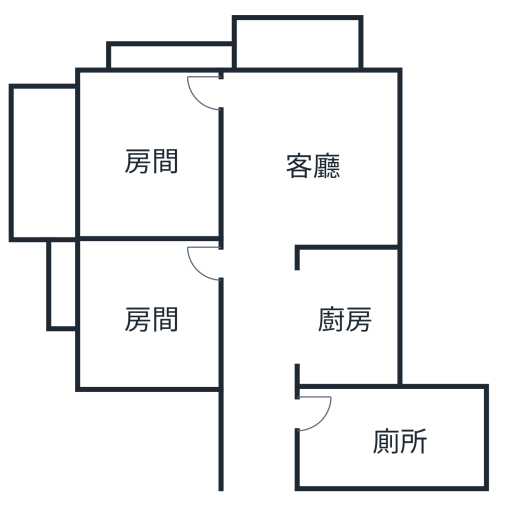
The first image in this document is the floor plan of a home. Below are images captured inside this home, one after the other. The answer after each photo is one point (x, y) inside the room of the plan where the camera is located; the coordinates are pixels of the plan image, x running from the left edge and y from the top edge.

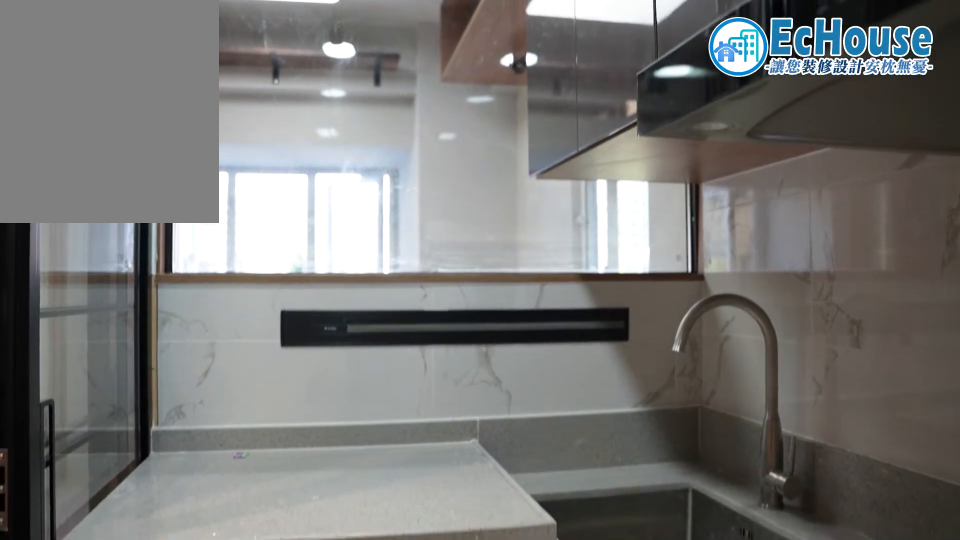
(344, 373)
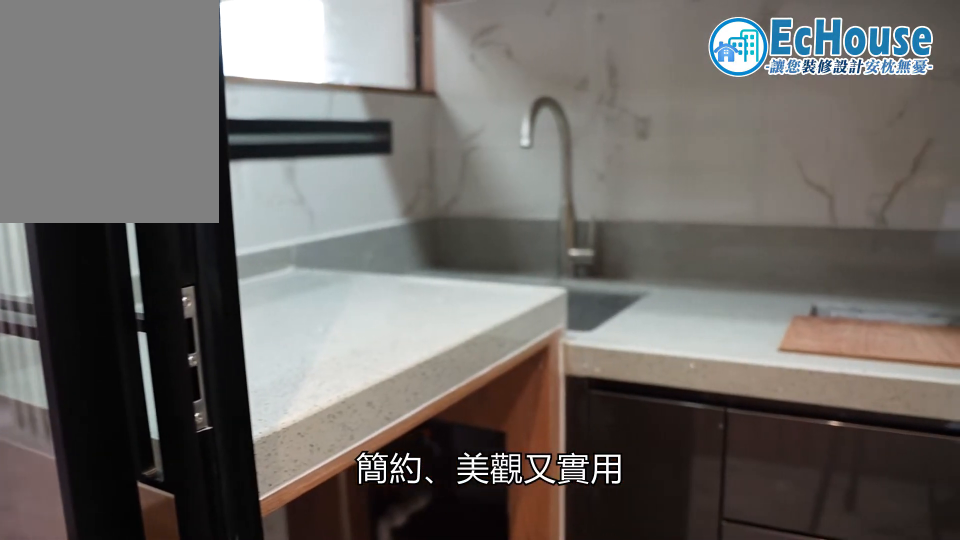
(344, 373)
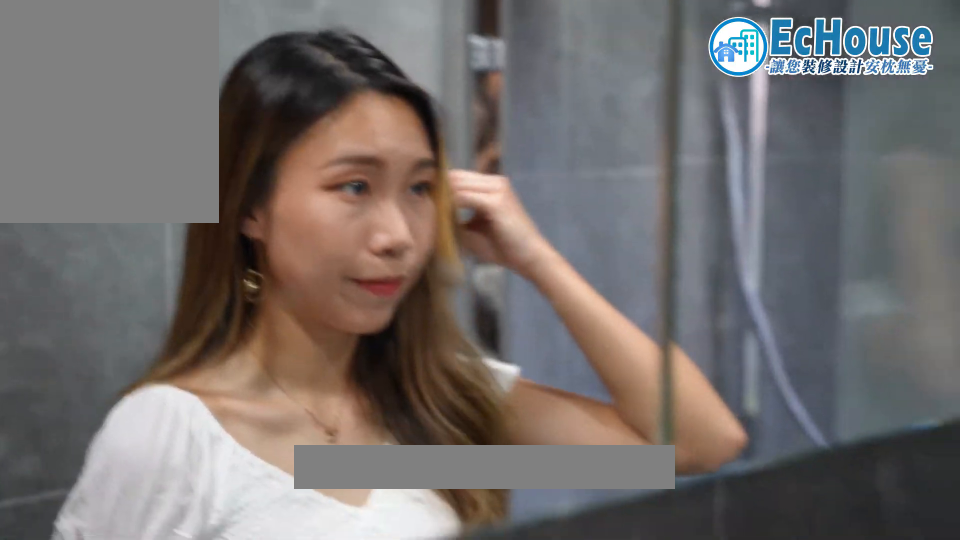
(339, 461)
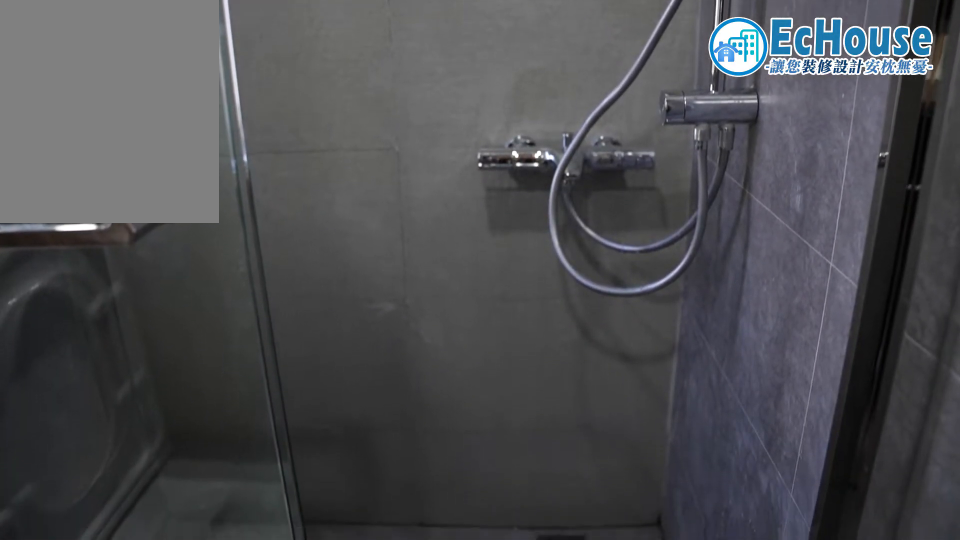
(339, 461)
